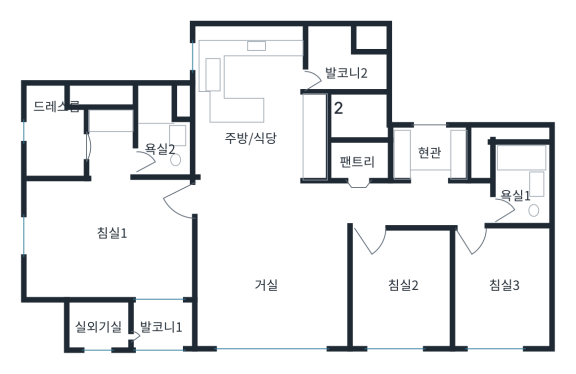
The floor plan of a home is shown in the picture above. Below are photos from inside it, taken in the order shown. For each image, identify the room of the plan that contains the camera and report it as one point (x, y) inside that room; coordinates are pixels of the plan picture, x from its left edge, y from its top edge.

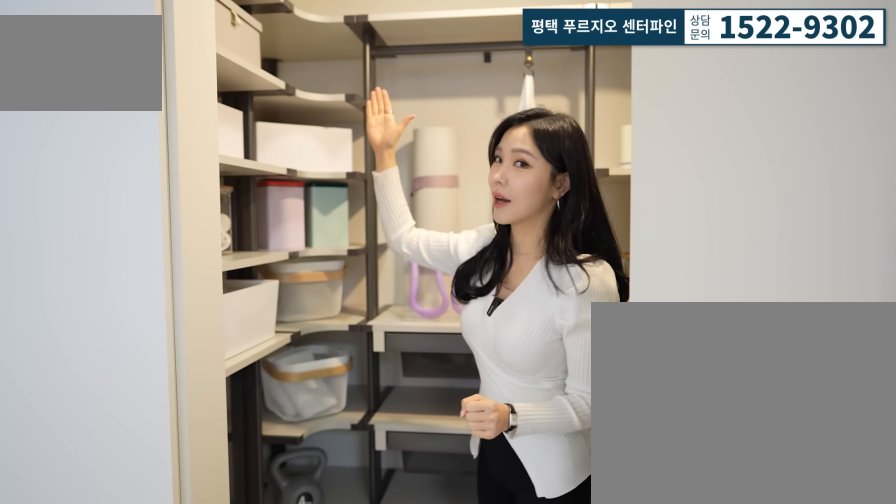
(360, 181)
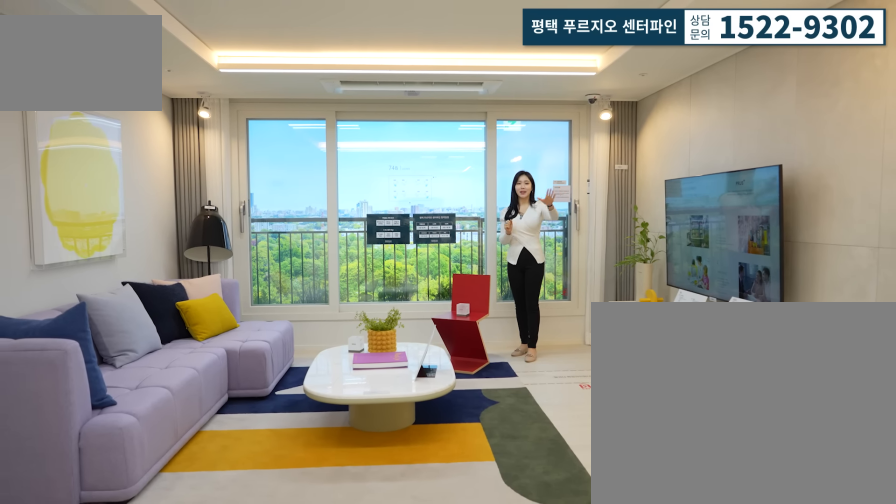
(269, 276)
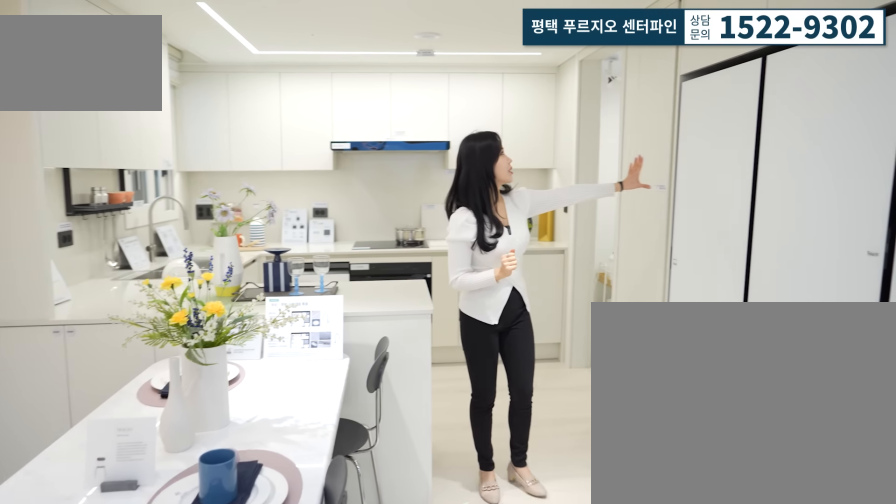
(262, 113)
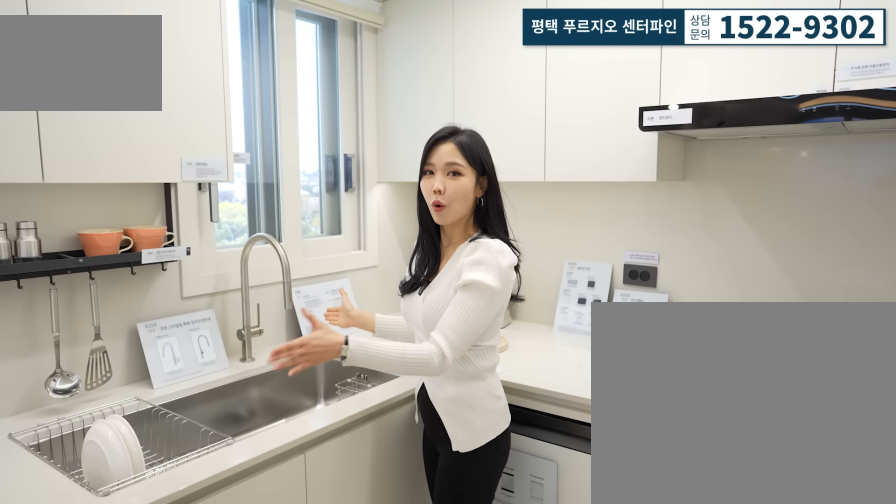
(262, 113)
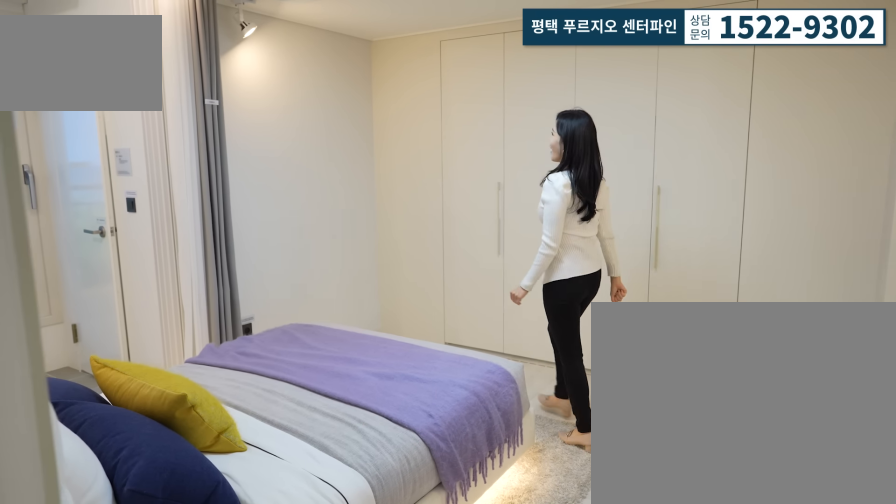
(108, 231)
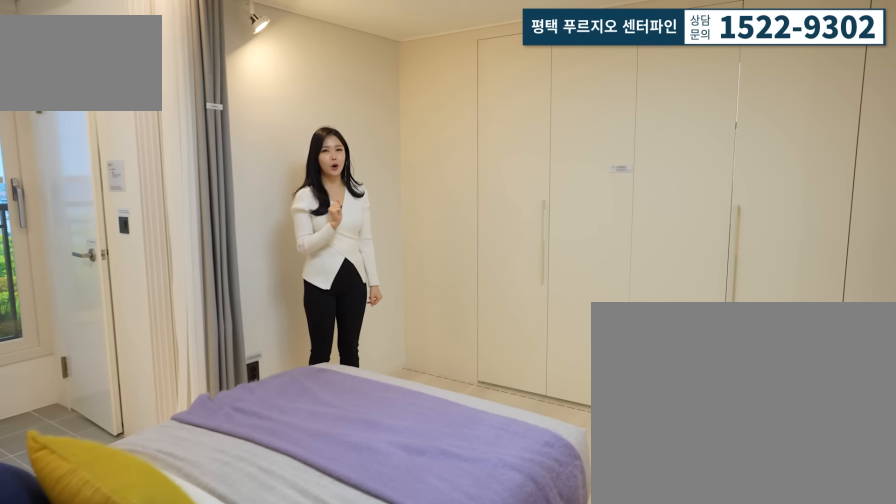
(108, 231)
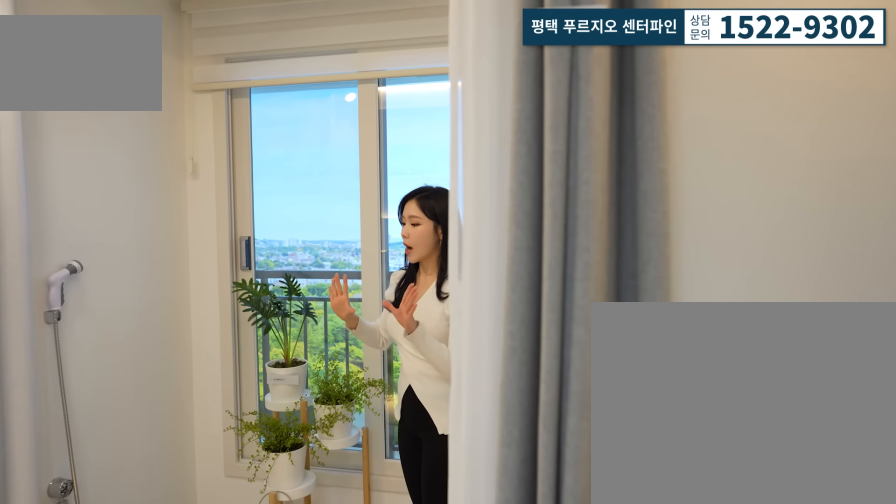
(158, 317)
